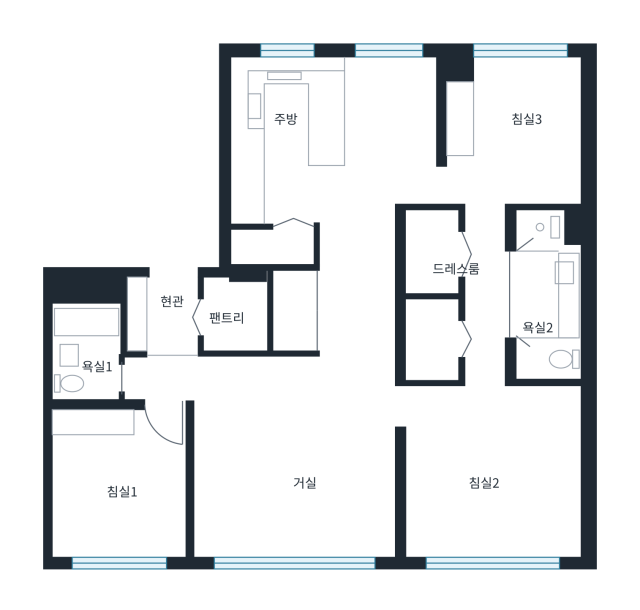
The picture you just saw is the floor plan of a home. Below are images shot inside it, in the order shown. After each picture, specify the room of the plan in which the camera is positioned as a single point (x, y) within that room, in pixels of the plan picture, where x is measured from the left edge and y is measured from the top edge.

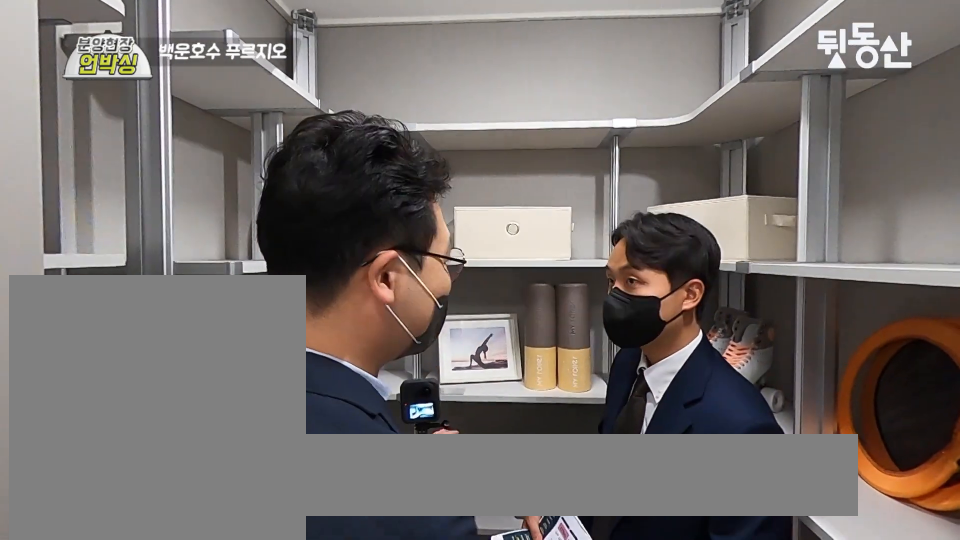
(166, 320)
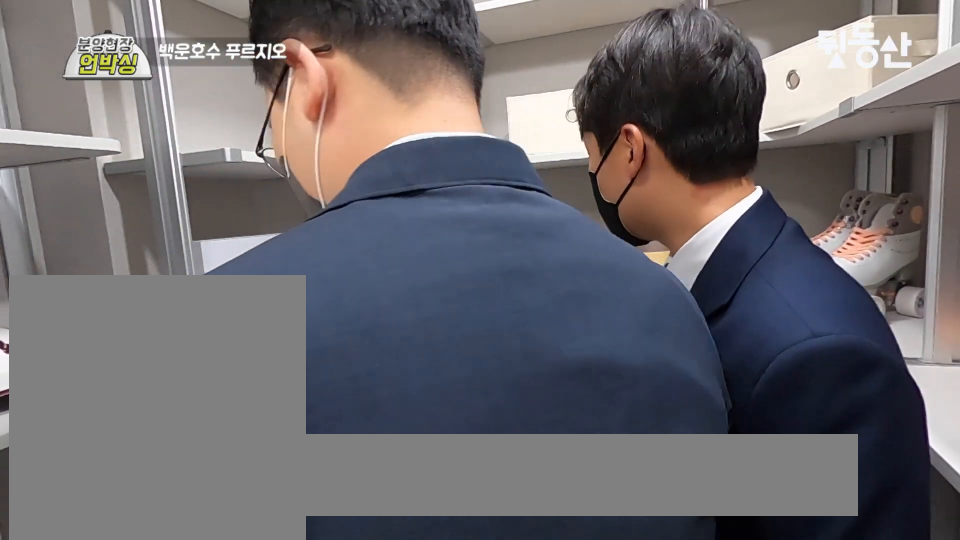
(166, 320)
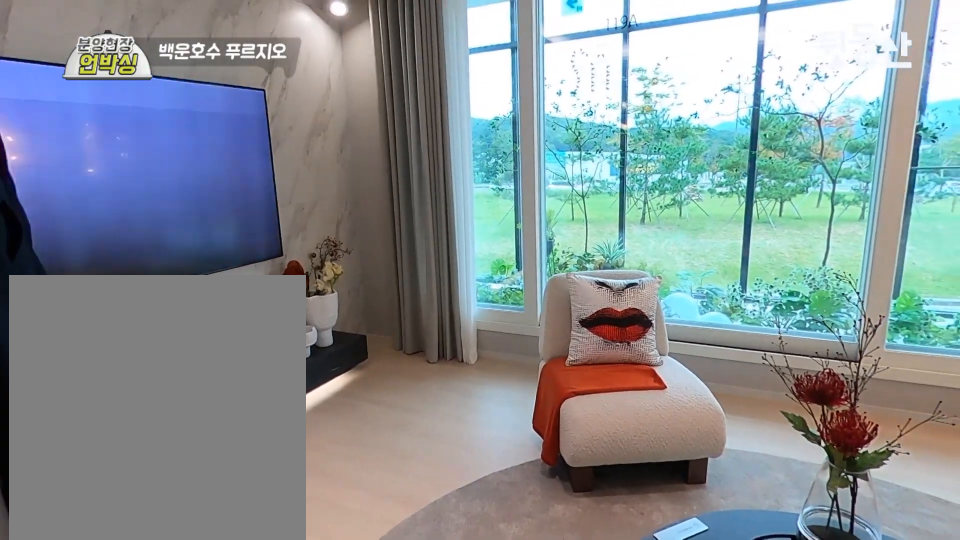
(307, 500)
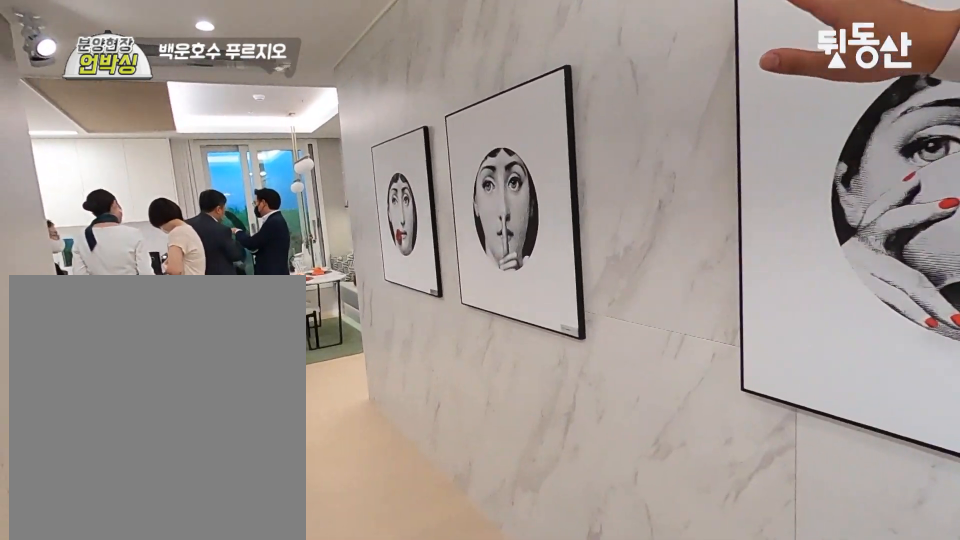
(358, 322)
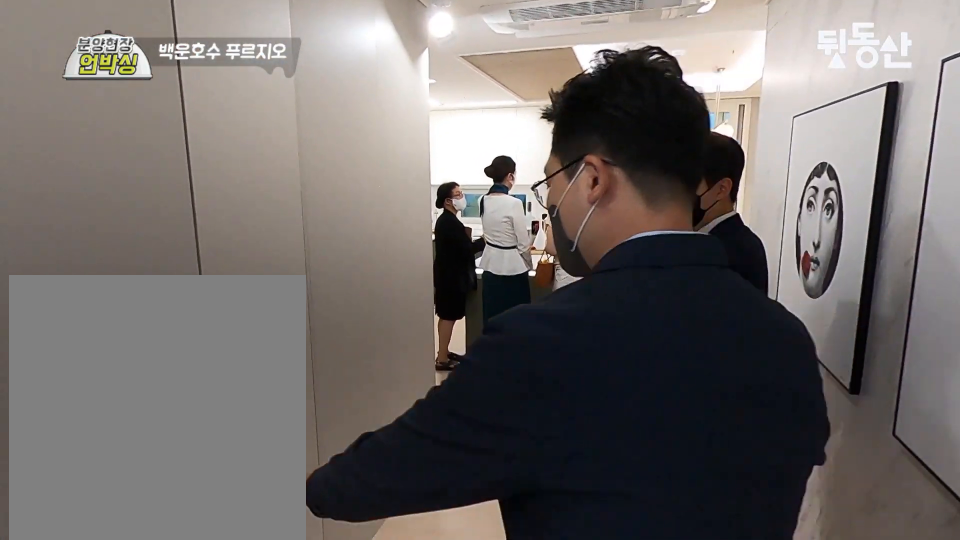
(358, 324)
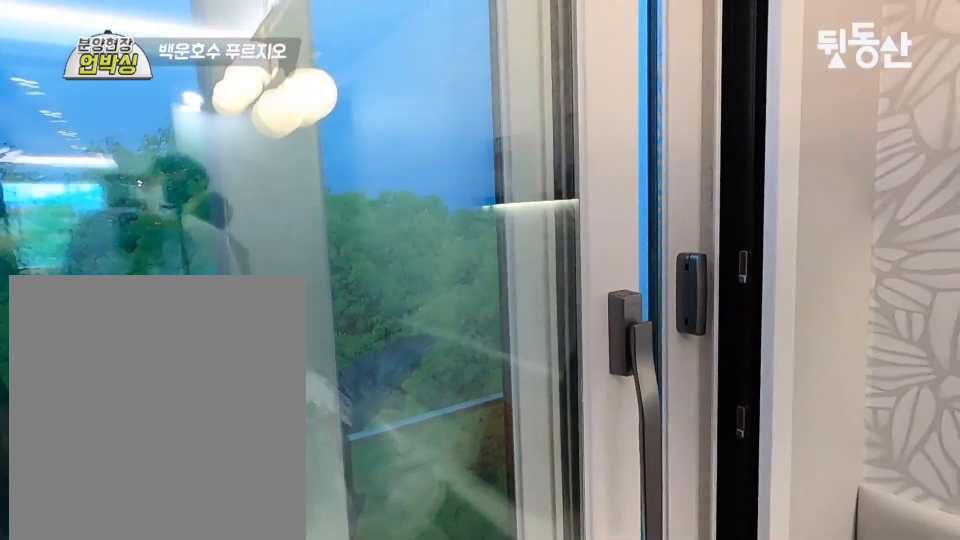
(387, 153)
